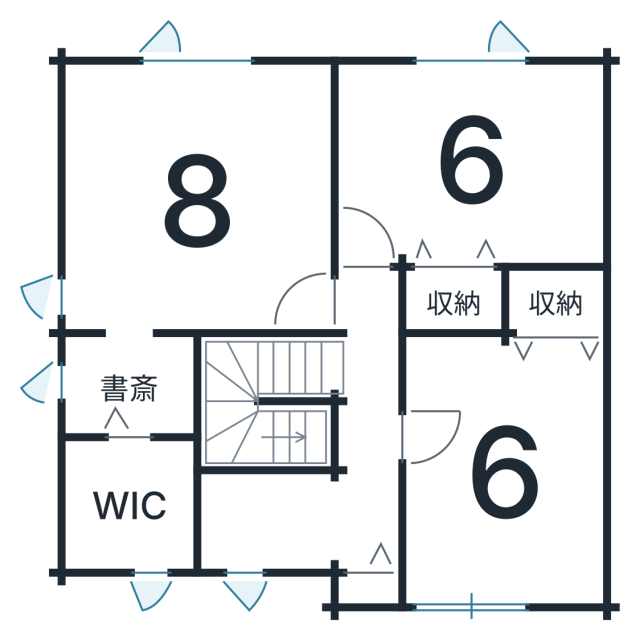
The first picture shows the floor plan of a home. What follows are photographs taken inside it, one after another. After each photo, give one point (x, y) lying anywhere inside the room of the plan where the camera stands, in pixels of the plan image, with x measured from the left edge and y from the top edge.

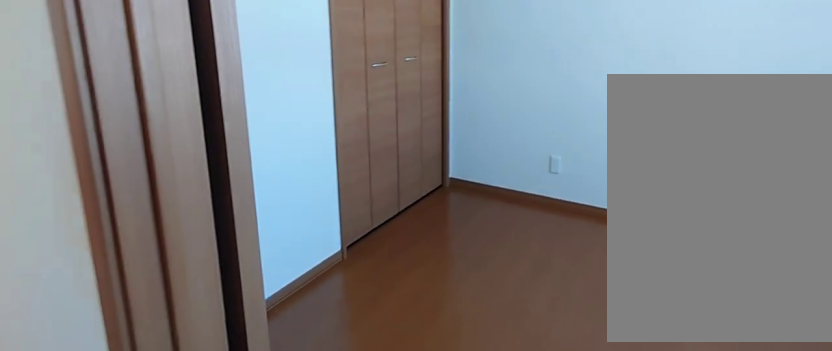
(491, 480)
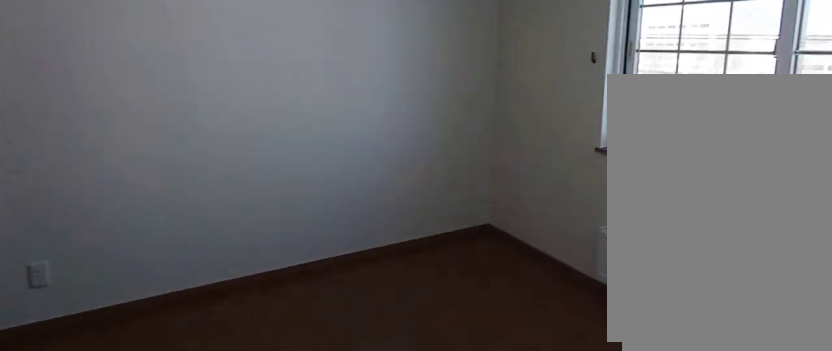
(491, 481)
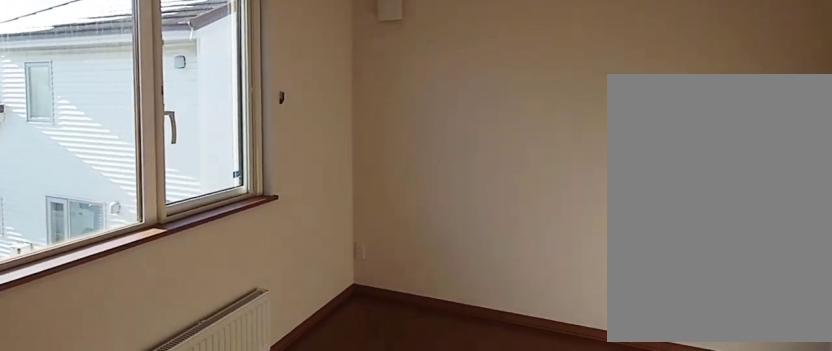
(466, 173)
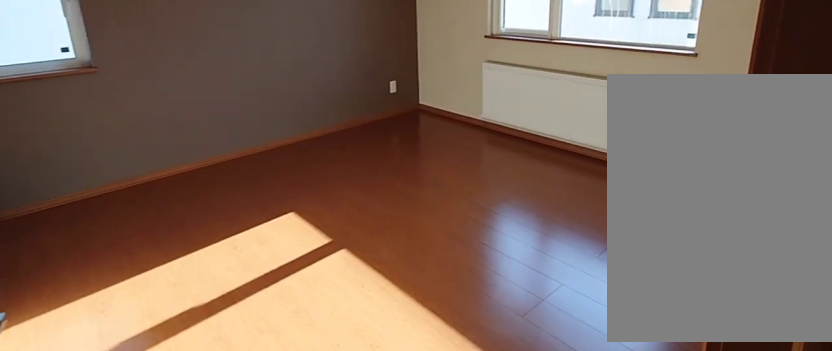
(185, 218)
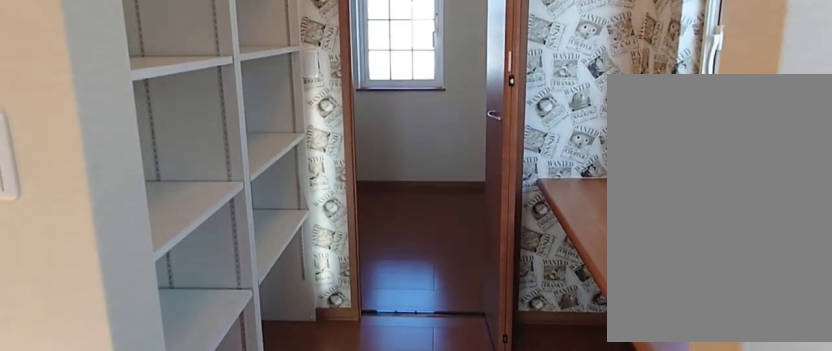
(125, 394)
